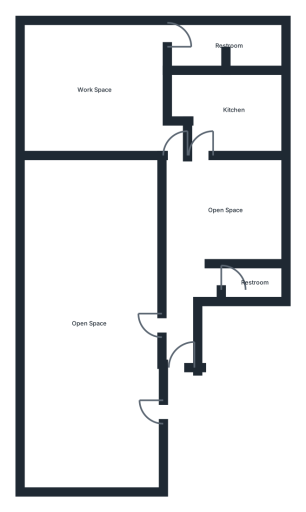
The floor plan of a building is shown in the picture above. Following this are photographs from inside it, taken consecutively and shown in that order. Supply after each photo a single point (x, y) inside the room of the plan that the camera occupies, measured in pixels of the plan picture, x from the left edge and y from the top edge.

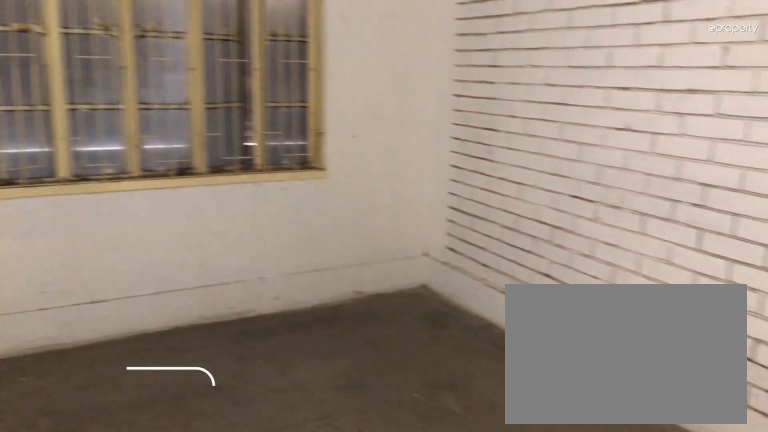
(225, 210)
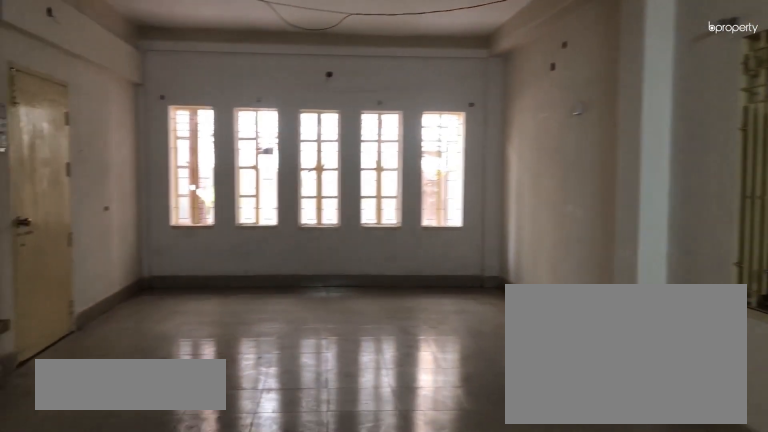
(88, 323)
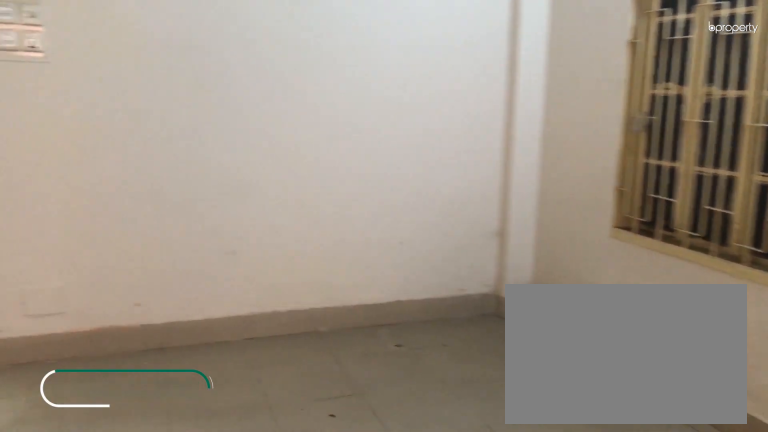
(94, 90)
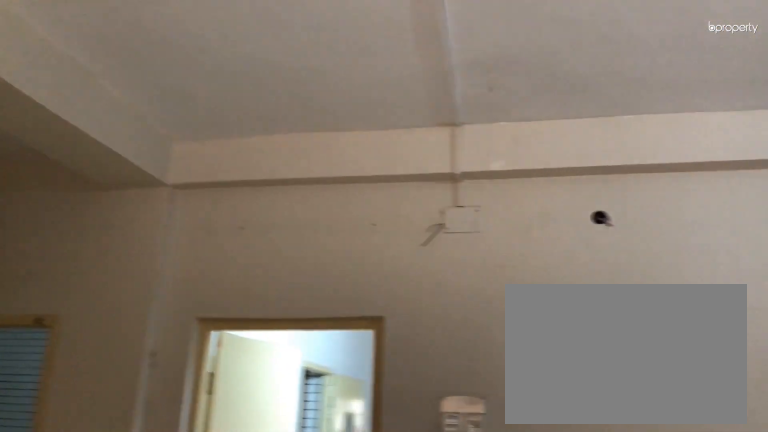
(94, 90)
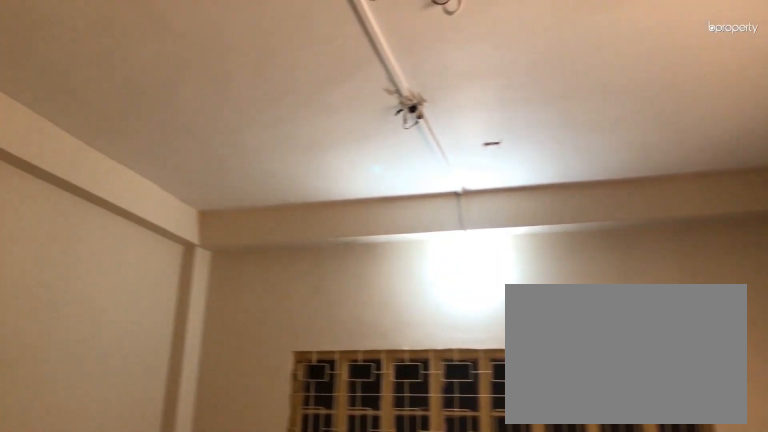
(94, 90)
